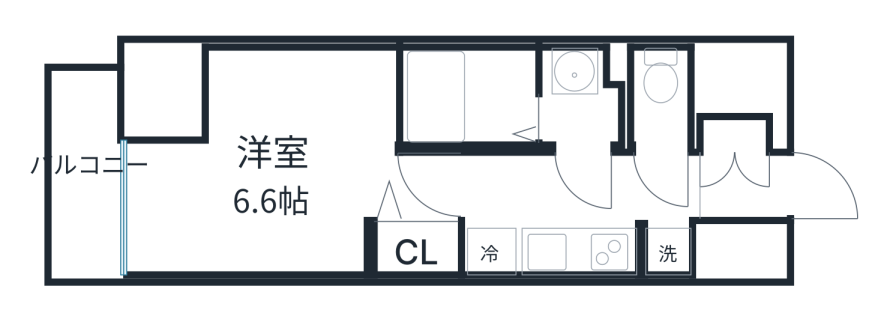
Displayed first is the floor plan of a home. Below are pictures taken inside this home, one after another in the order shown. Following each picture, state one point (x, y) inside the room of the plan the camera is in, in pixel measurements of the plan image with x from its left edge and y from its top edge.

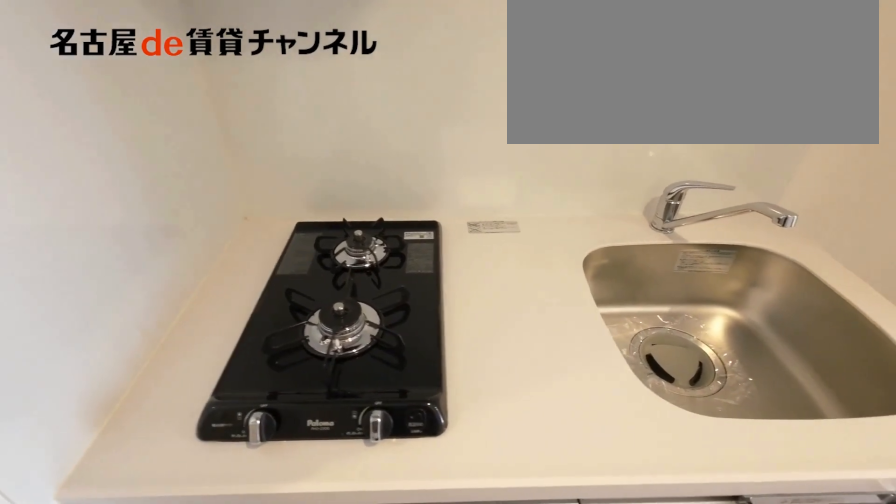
(550, 247)
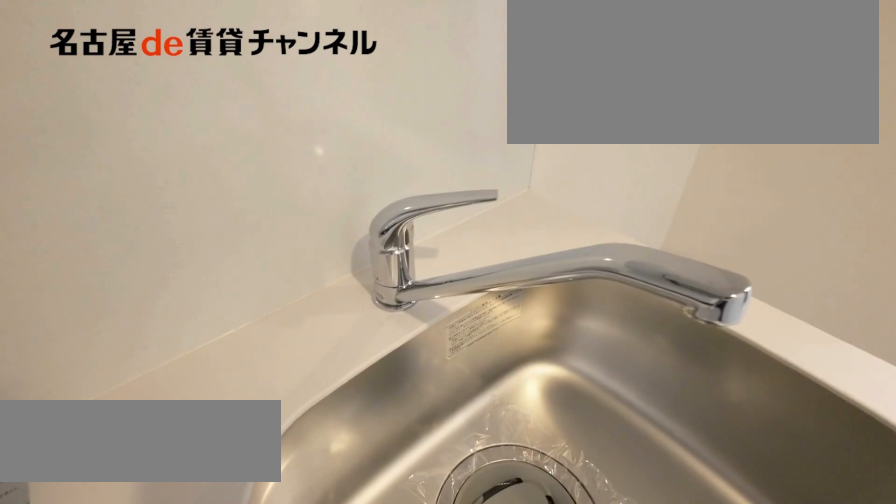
(550, 247)
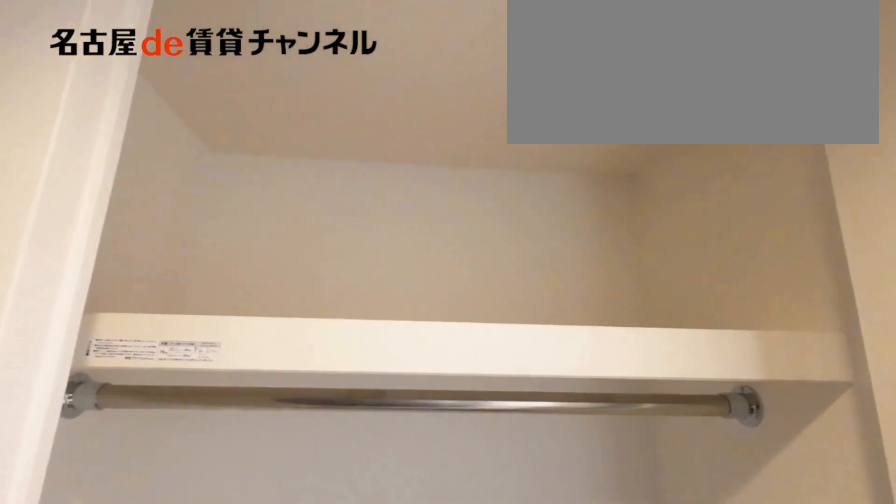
(414, 248)
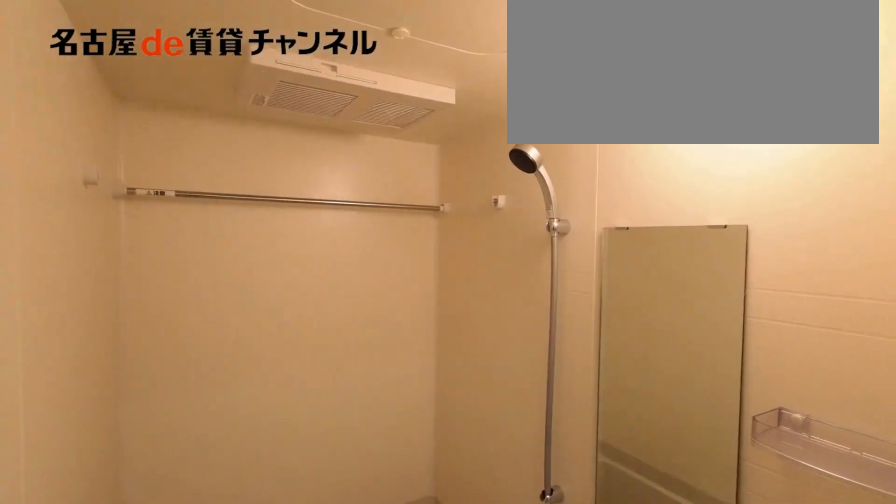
(469, 97)
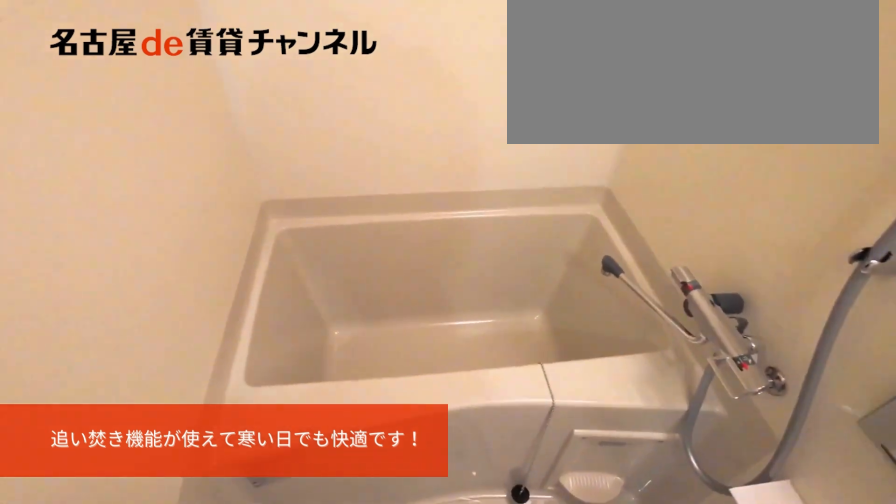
(469, 97)
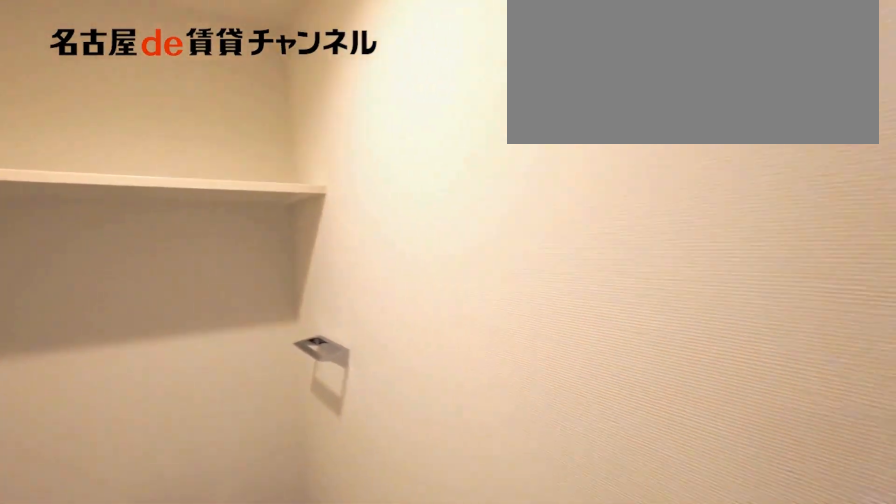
(657, 97)
